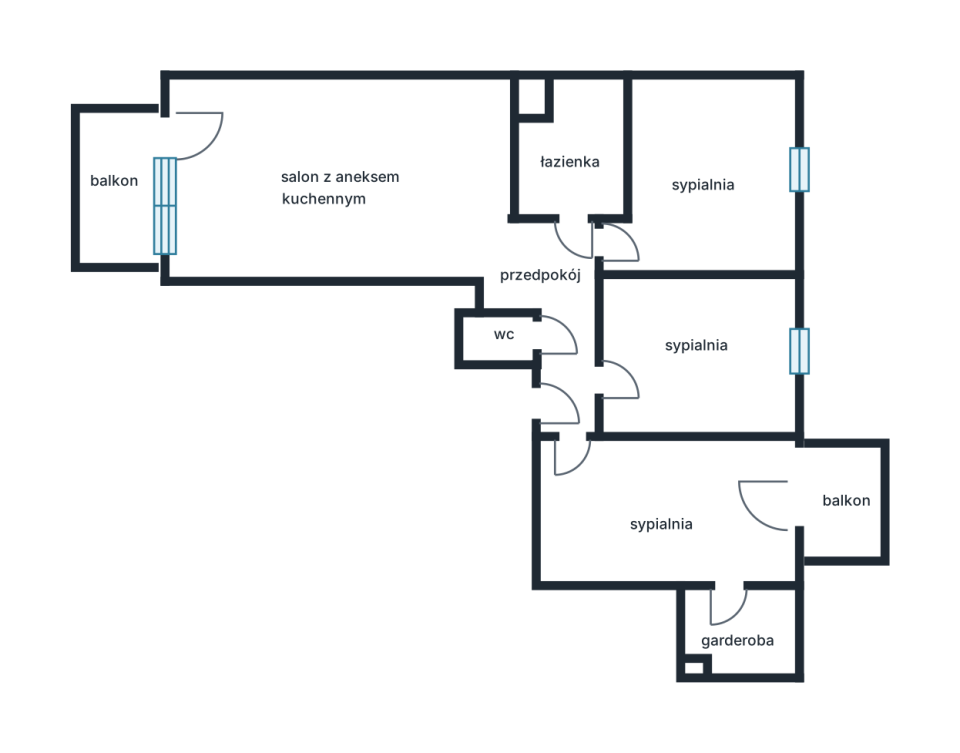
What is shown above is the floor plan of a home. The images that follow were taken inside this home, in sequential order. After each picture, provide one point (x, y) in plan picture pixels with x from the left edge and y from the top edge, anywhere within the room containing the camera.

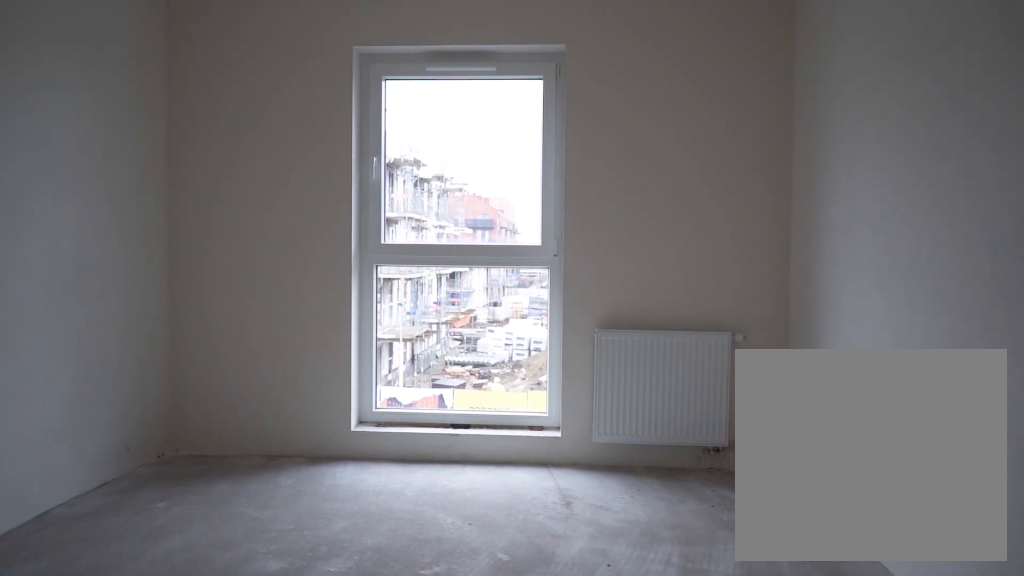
(698, 355)
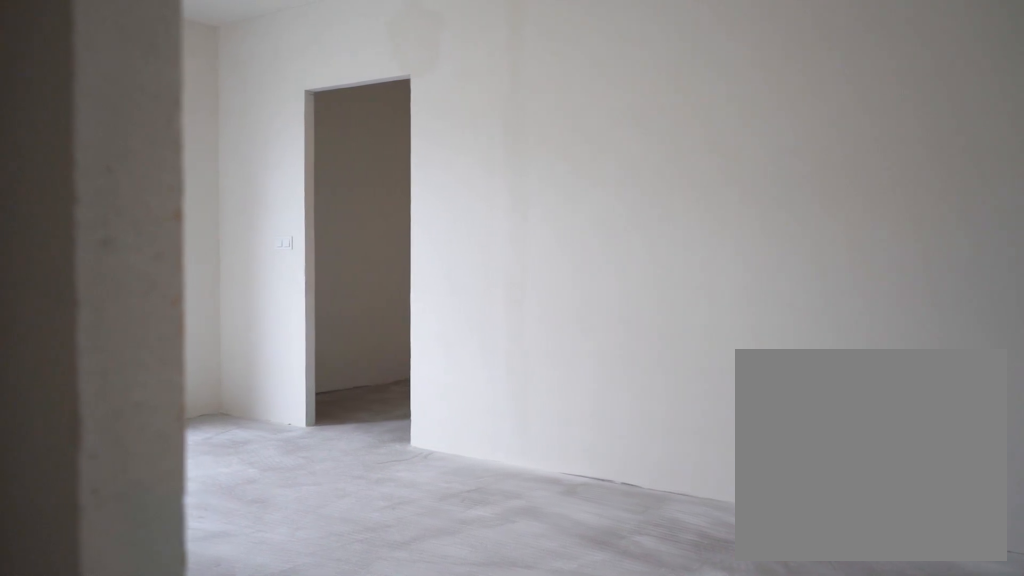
(661, 516)
